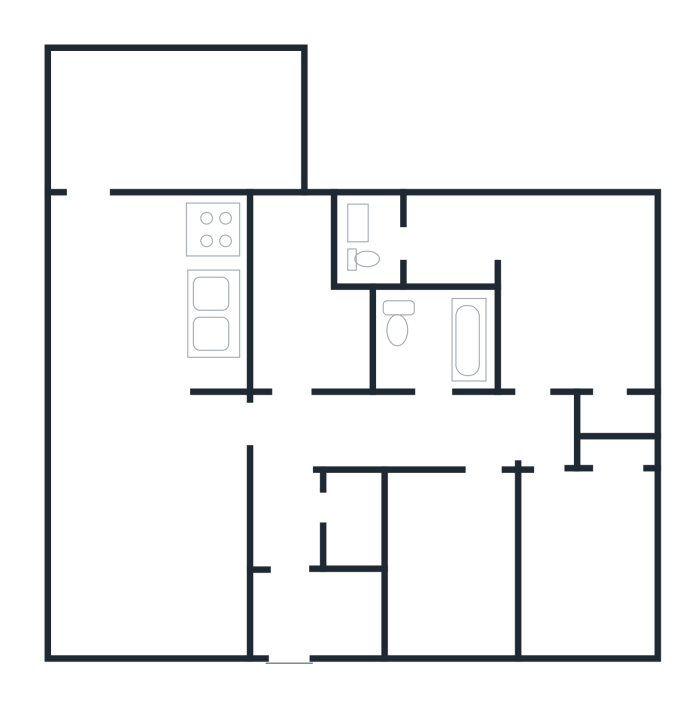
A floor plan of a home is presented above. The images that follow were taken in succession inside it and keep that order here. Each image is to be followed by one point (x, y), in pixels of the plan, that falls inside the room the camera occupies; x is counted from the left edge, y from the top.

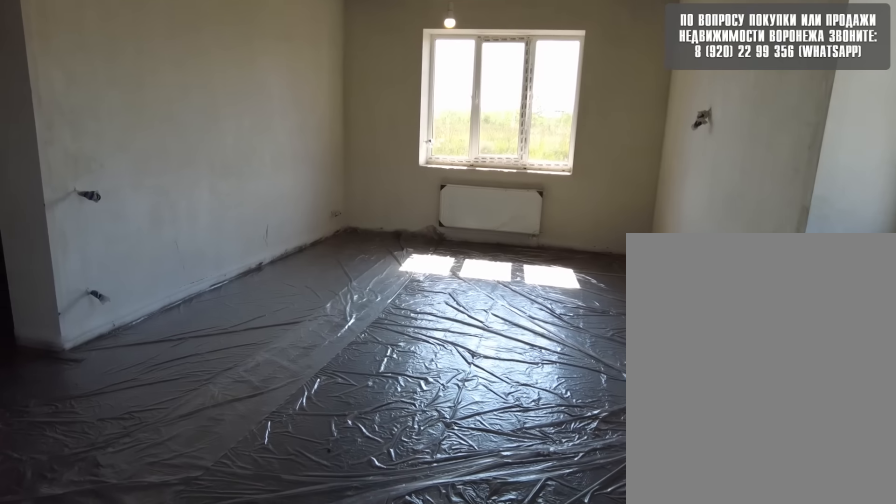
(120, 280)
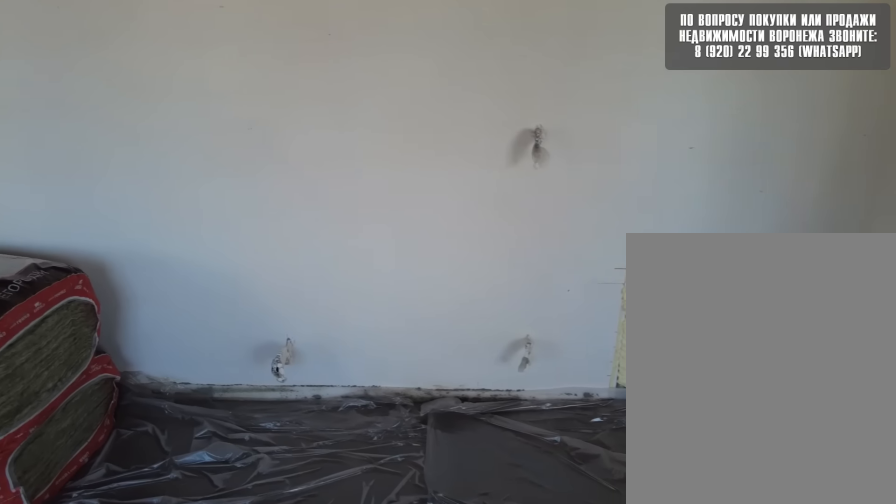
(121, 255)
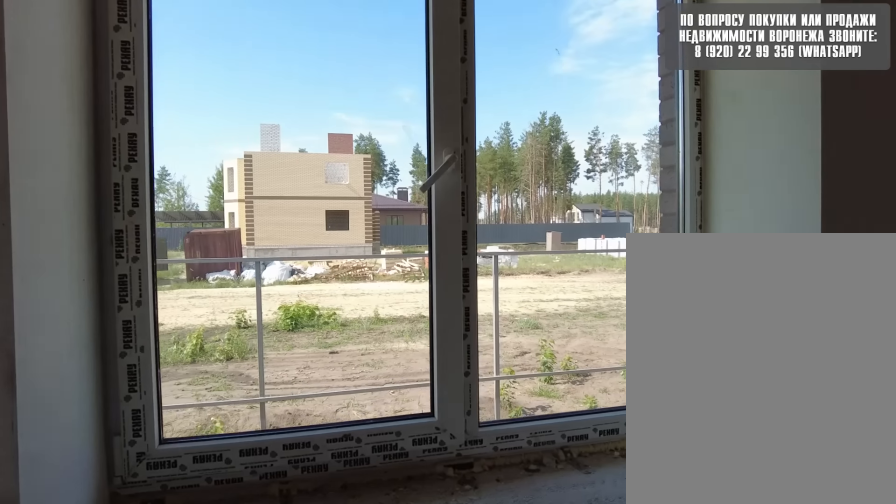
(120, 252)
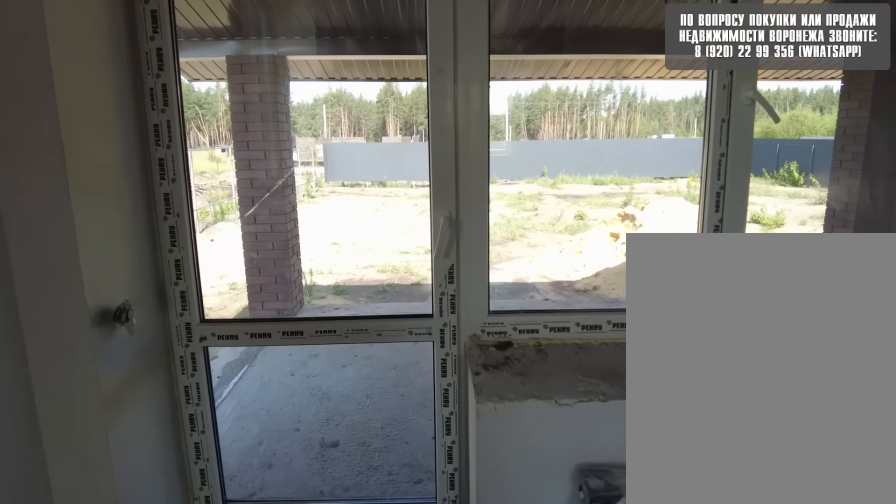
(123, 245)
